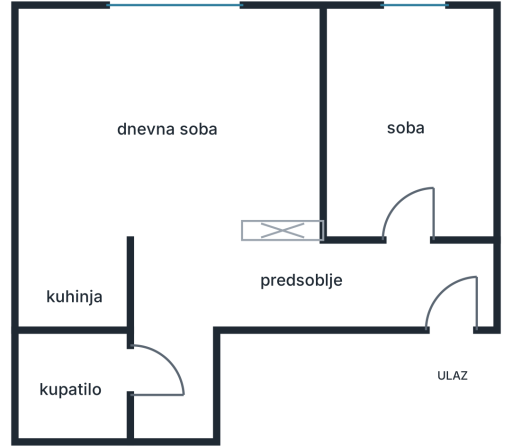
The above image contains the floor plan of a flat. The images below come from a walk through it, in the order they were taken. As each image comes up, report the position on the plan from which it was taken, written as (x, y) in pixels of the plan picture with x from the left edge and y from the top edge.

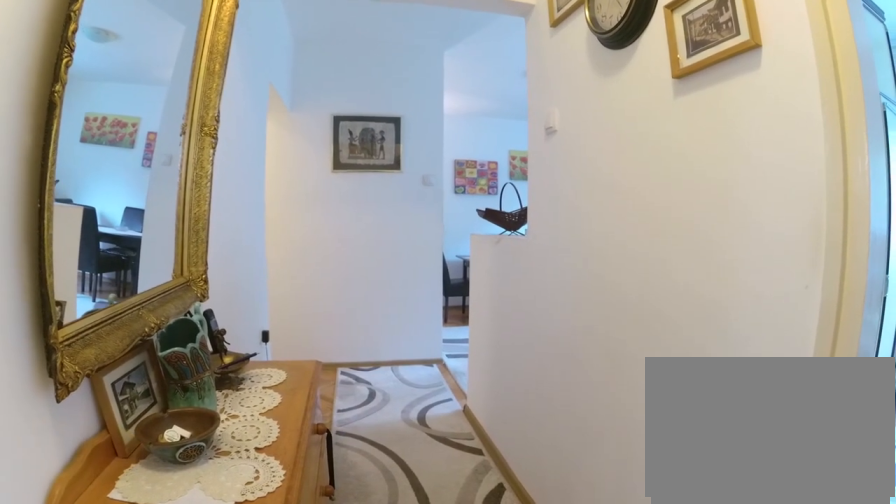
(429, 271)
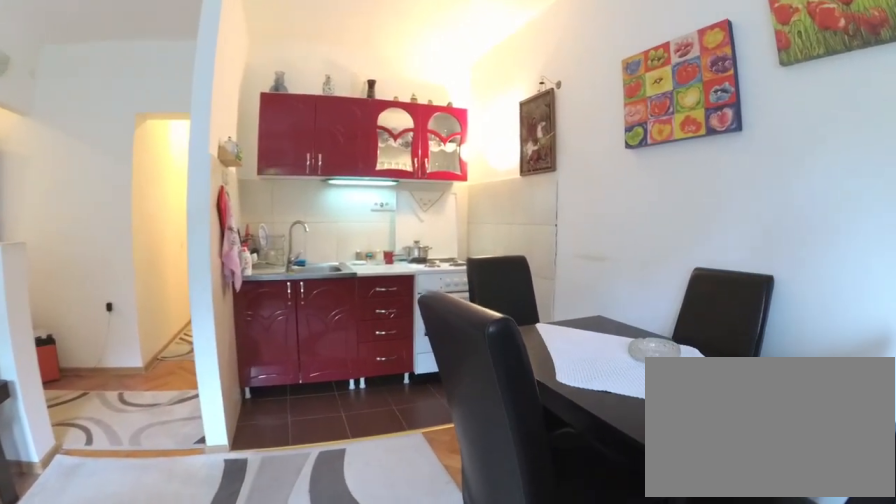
(194, 86)
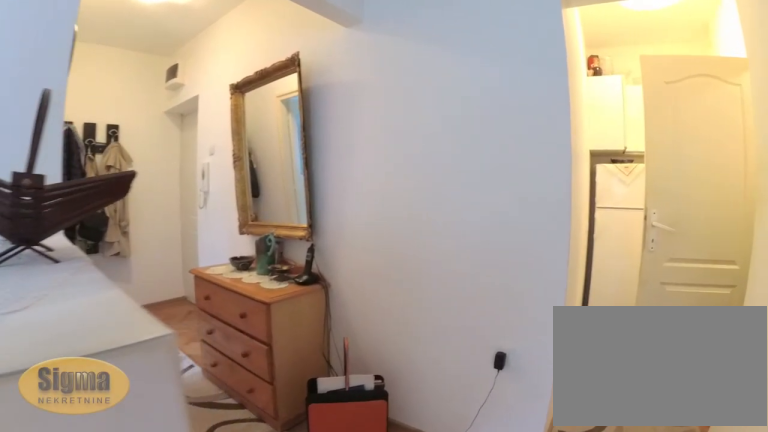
(172, 201)
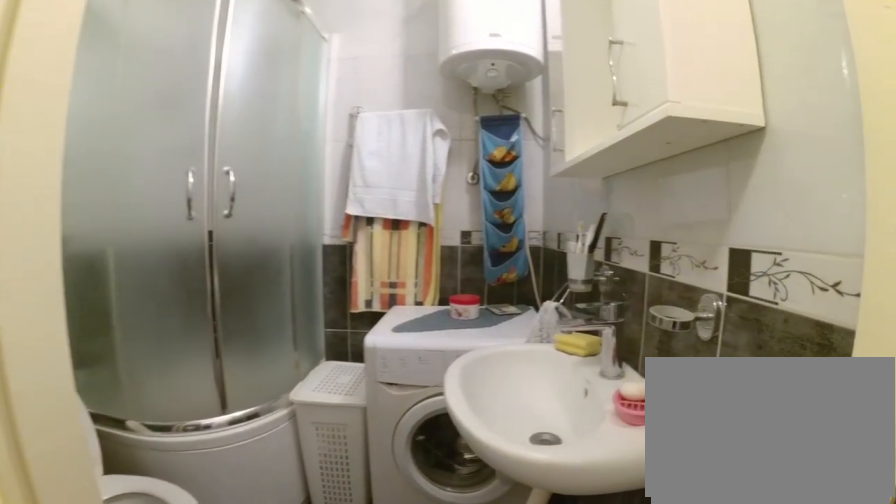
(179, 352)
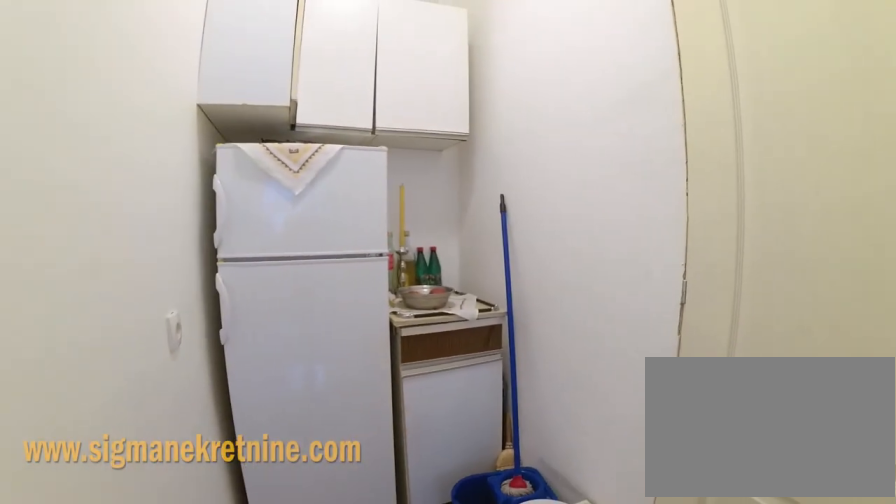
(179, 347)
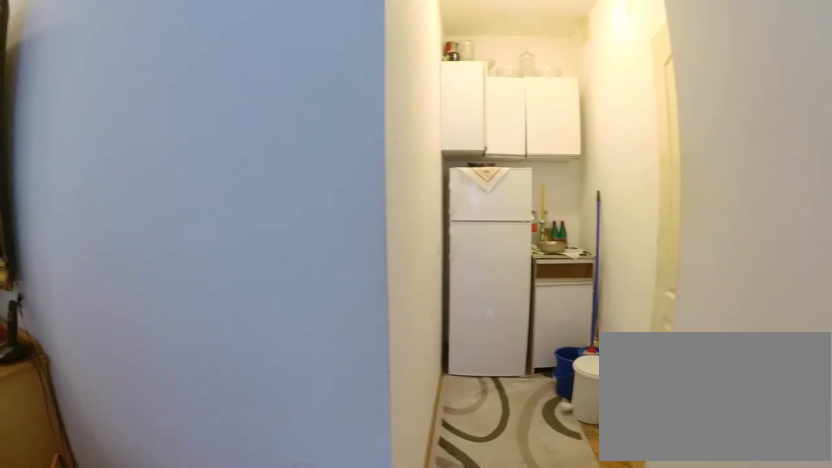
(167, 273)
